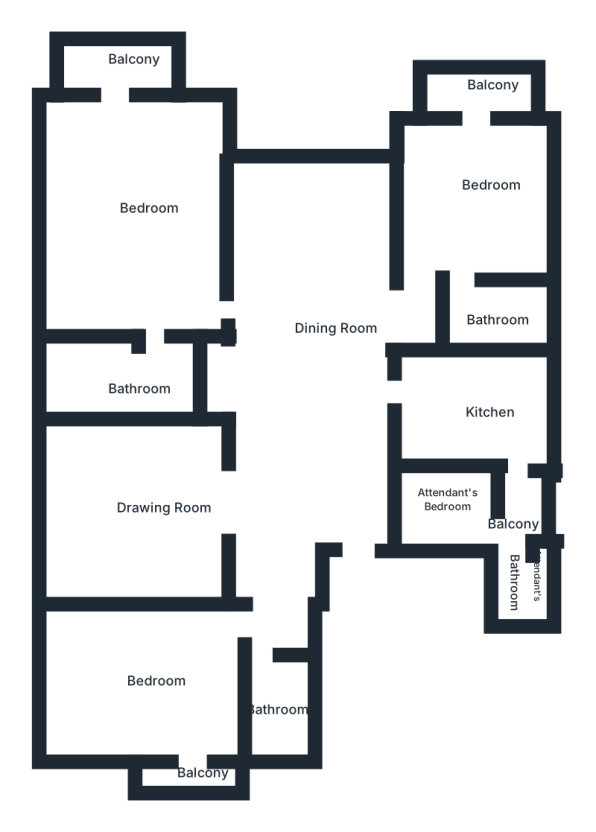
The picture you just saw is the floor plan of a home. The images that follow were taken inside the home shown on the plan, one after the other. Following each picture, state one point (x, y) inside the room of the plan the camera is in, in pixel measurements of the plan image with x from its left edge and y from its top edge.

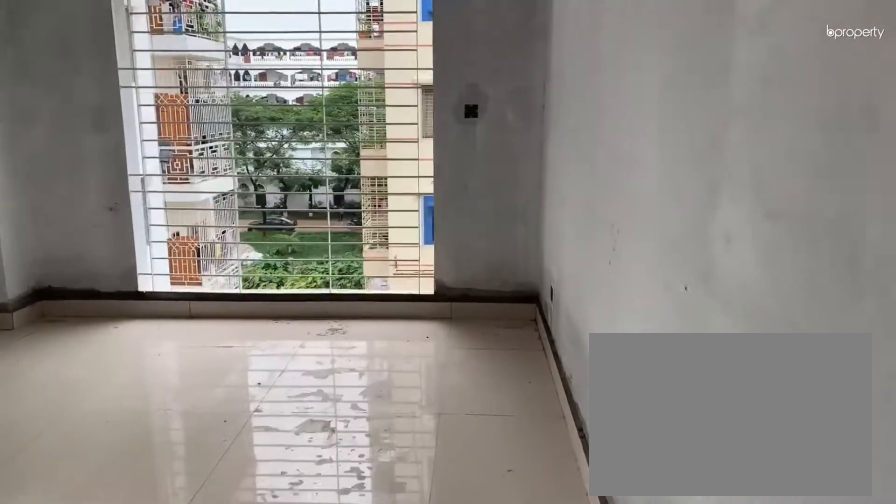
(165, 670)
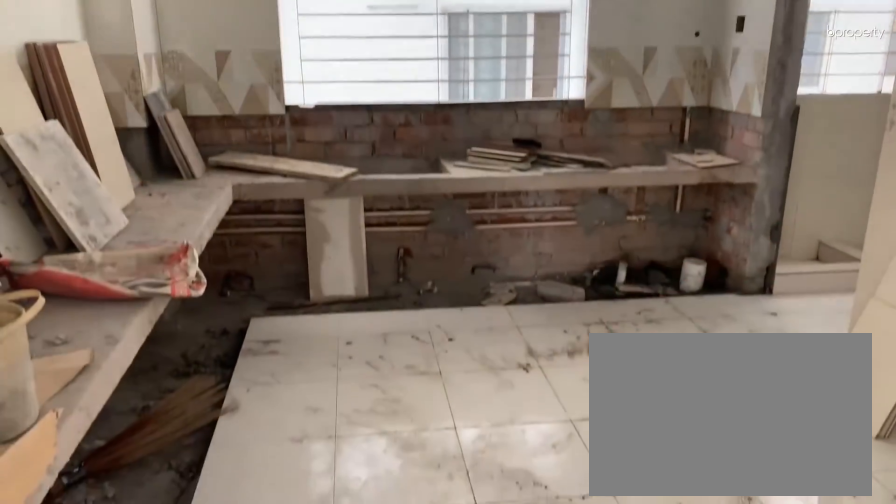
(466, 391)
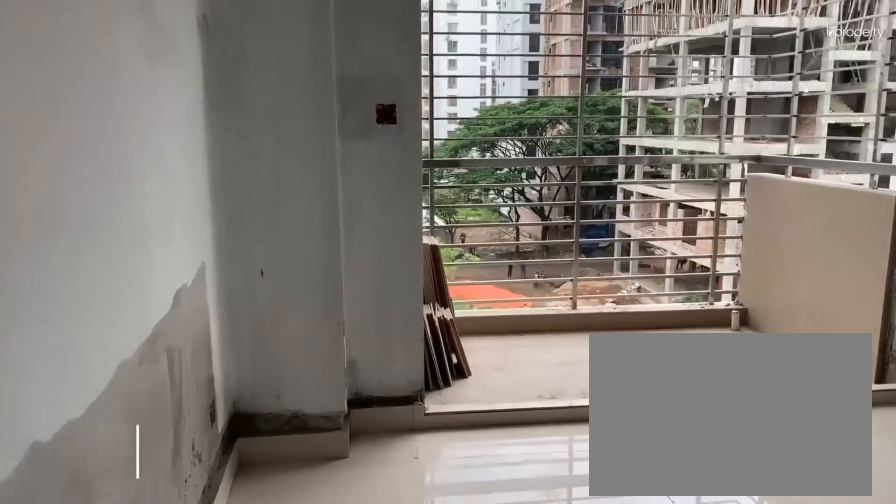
(477, 208)
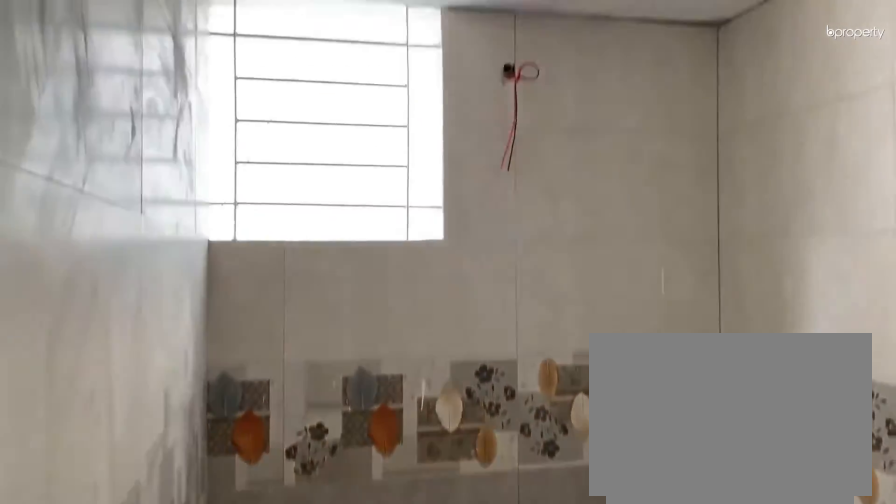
(489, 316)
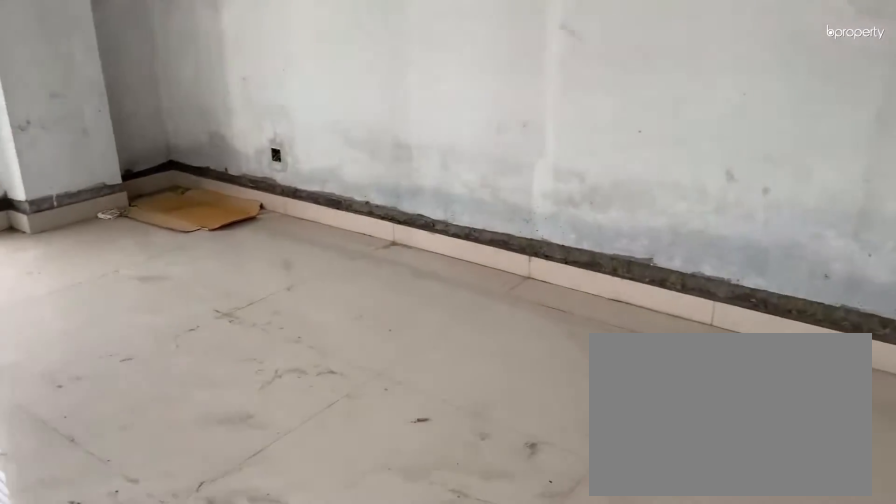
(149, 233)
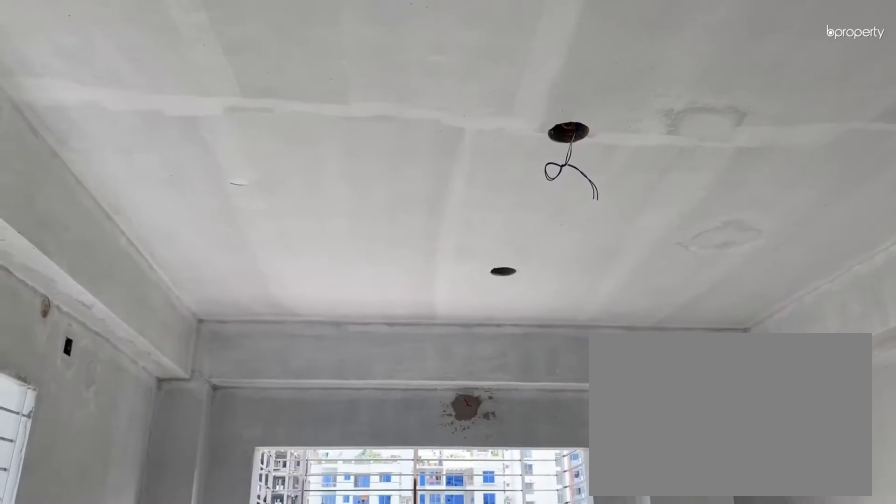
(149, 233)
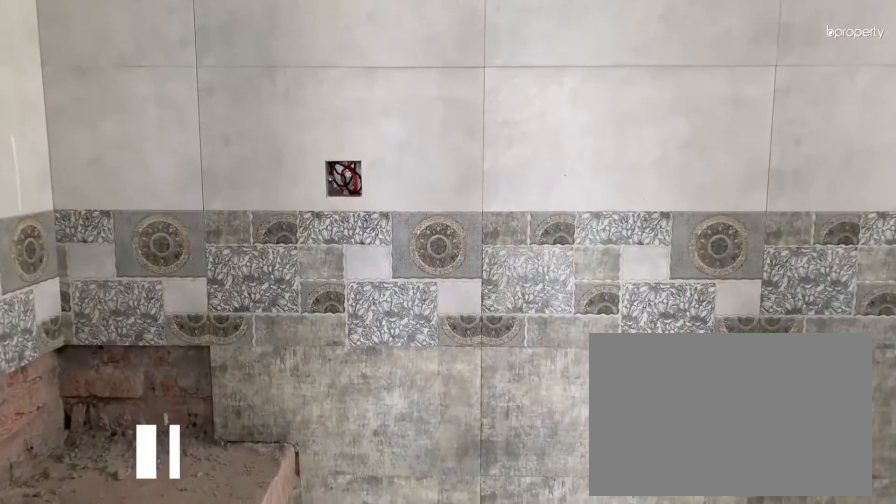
(122, 381)
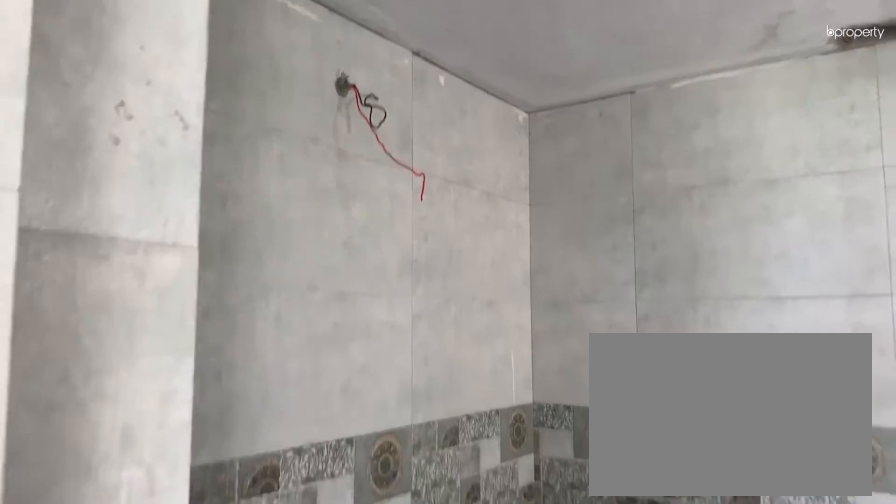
(122, 381)
